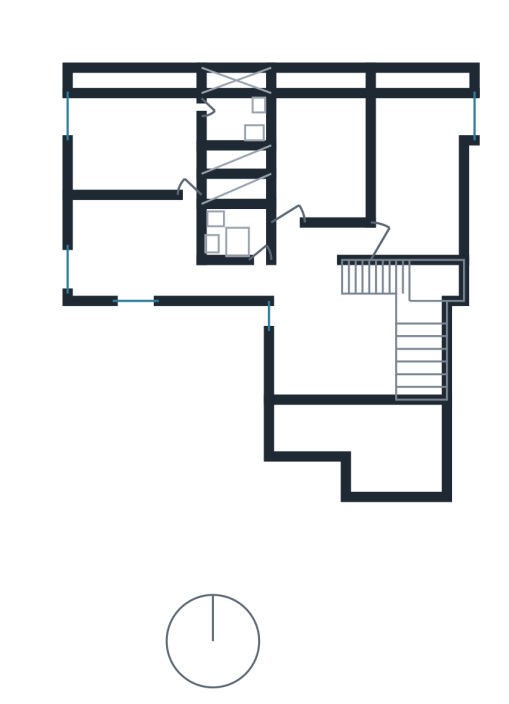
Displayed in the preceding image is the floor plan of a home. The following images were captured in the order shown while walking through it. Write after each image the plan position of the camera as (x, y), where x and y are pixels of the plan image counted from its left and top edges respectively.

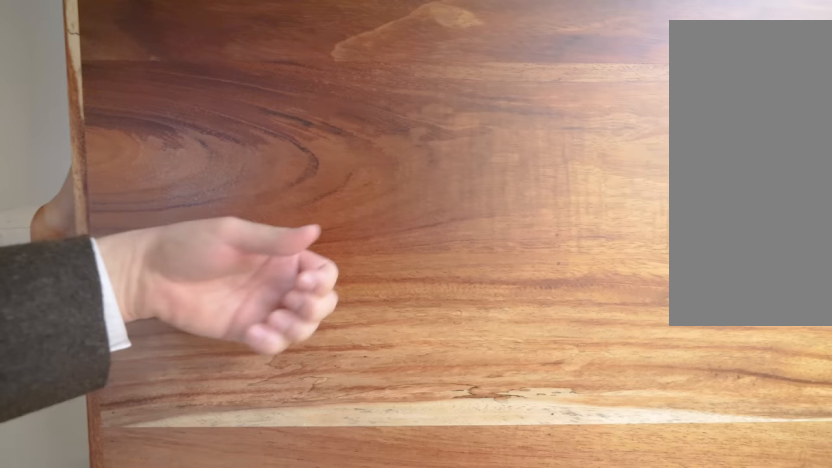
(423, 229)
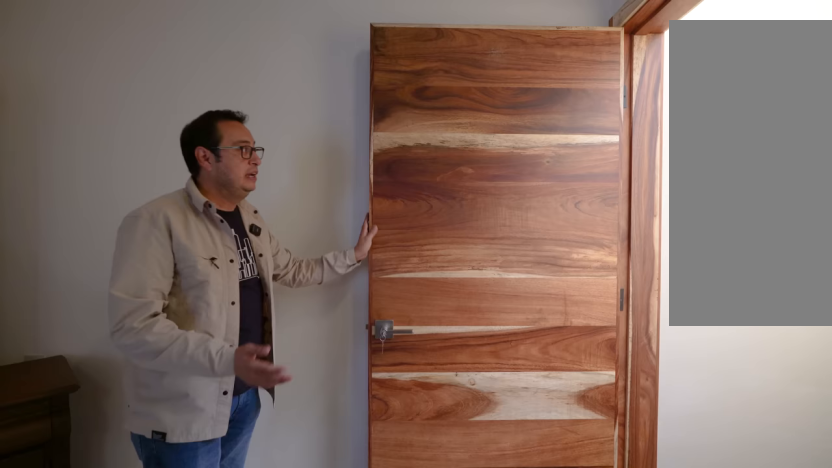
(400, 237)
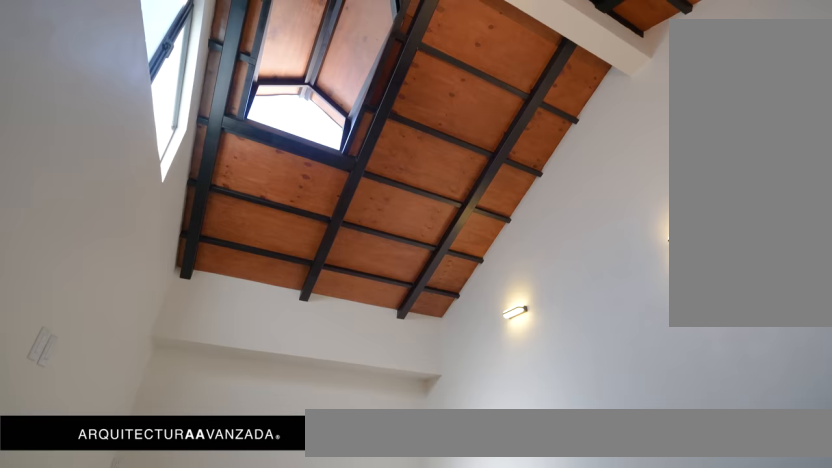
(296, 191)
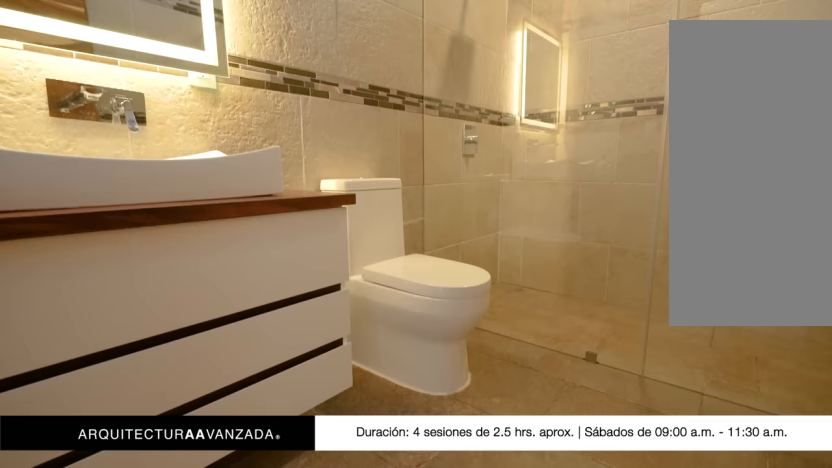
(251, 233)
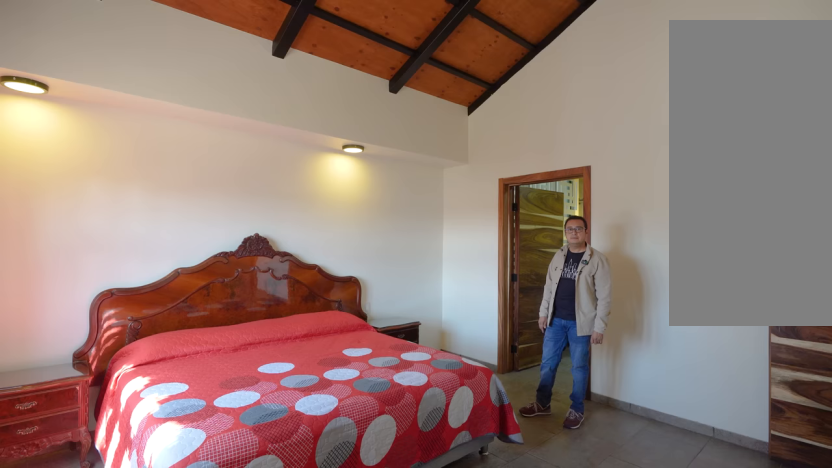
(138, 173)
